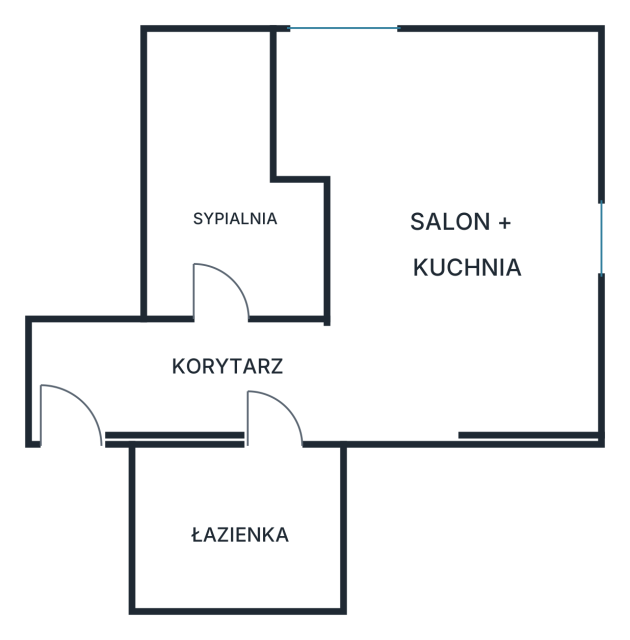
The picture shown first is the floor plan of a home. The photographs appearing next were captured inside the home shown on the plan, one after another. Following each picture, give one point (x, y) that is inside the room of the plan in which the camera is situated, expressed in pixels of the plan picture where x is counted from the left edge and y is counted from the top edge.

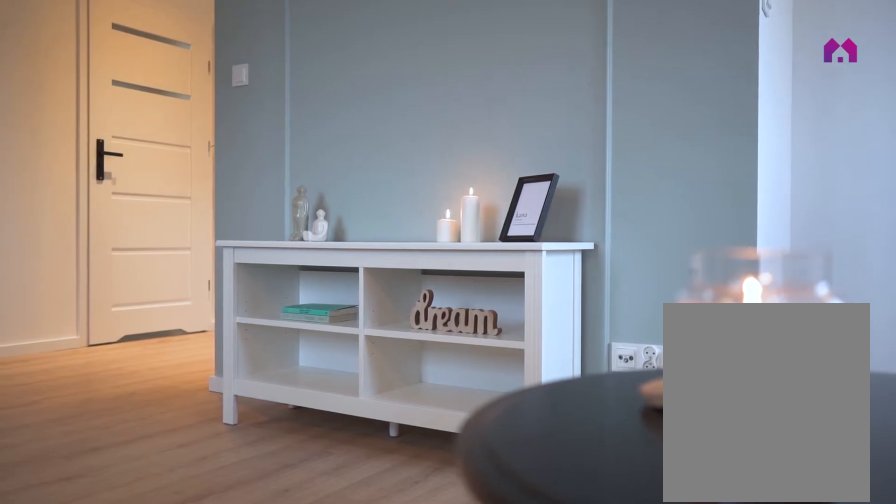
(439, 235)
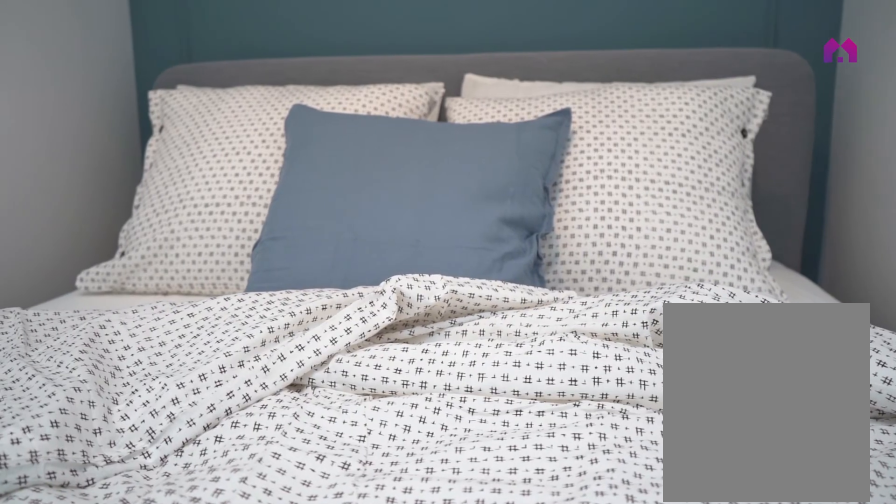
(224, 174)
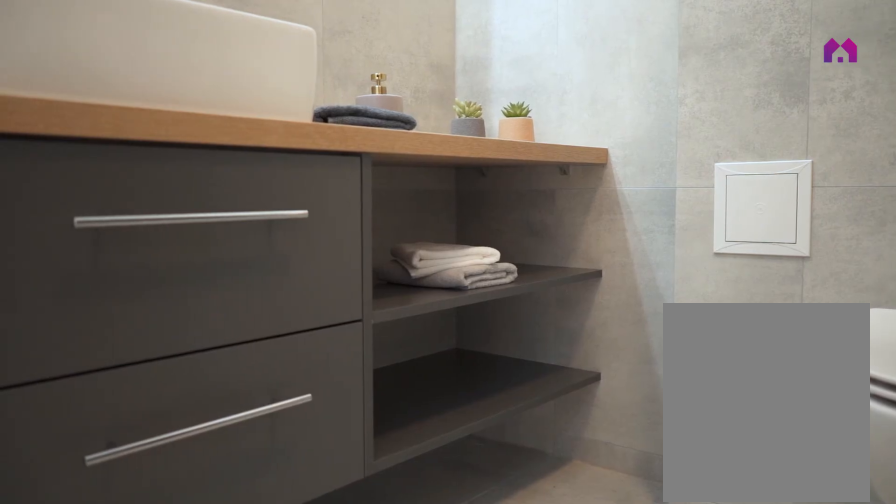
(238, 529)
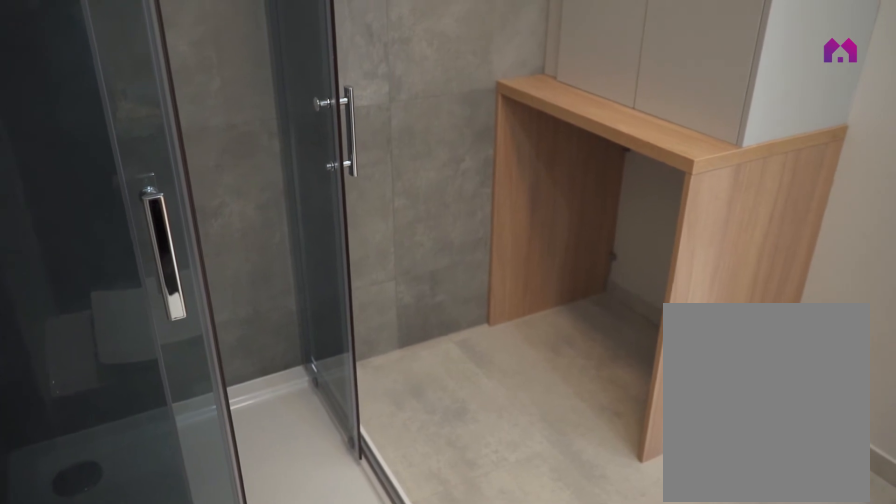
(238, 529)
